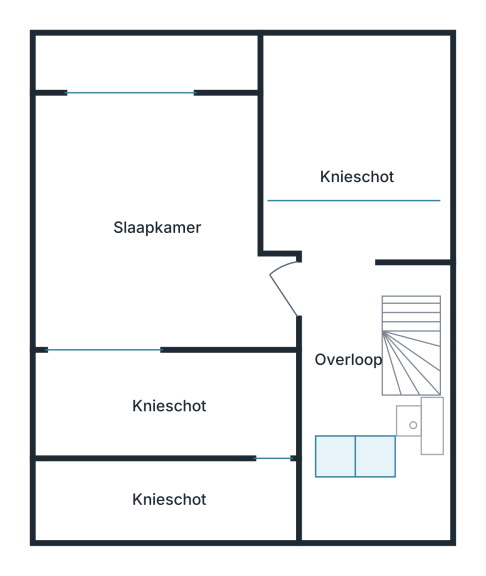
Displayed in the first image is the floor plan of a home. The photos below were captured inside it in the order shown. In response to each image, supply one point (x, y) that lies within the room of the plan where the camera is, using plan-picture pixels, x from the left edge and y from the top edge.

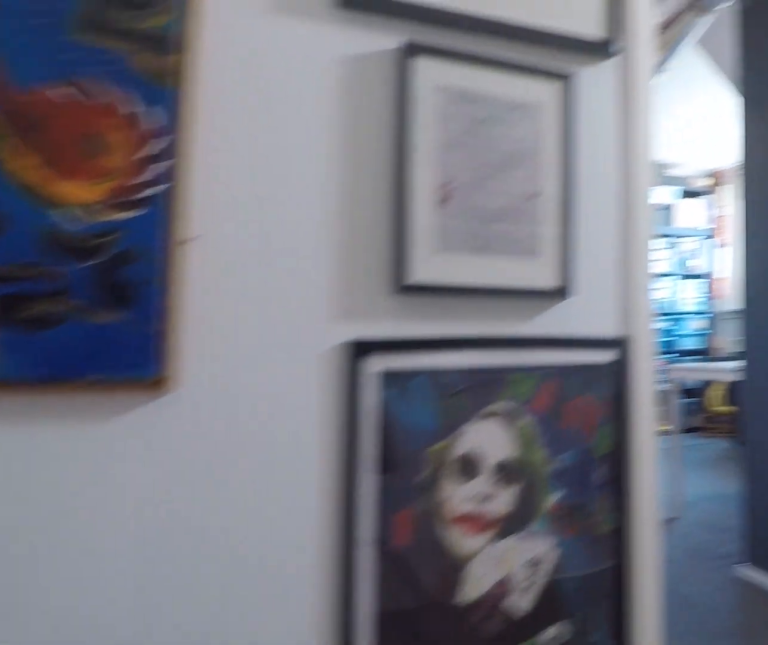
(351, 298)
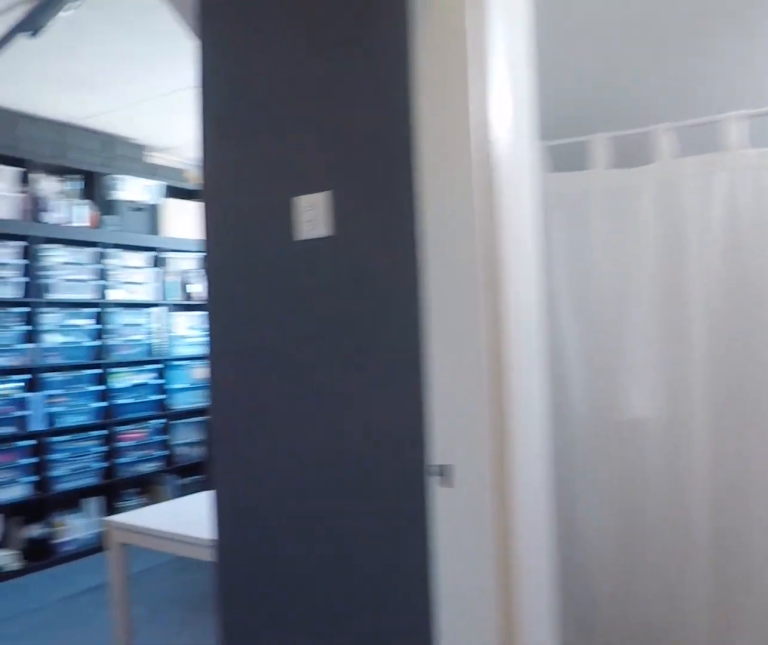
(351, 298)
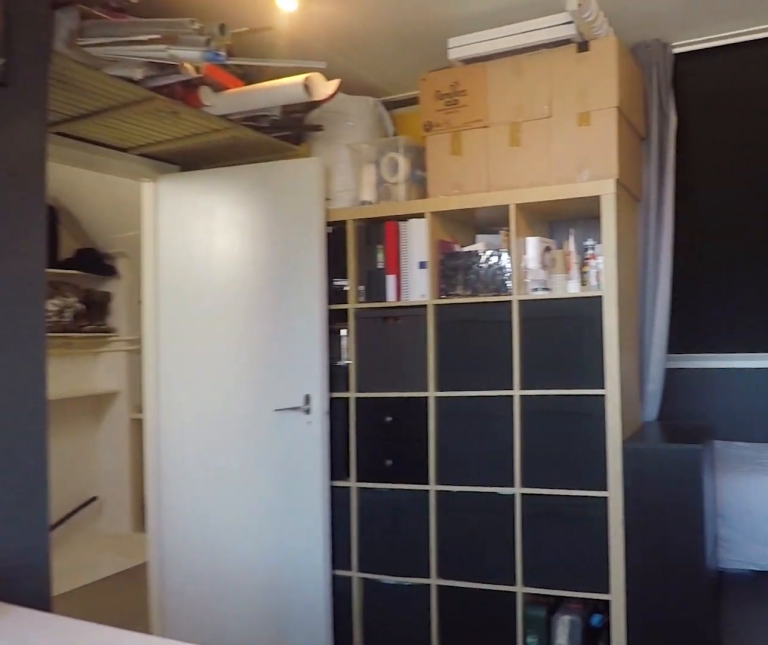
(98, 252)
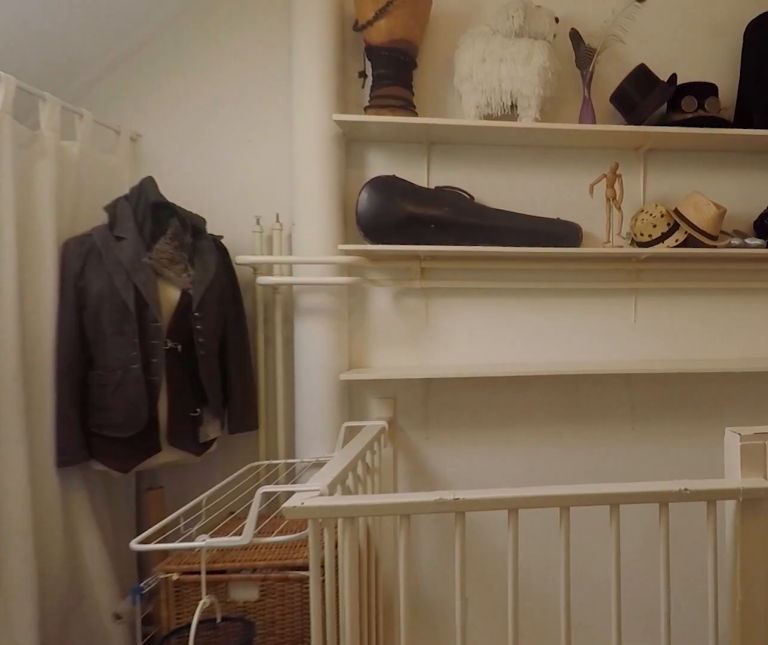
(351, 298)
